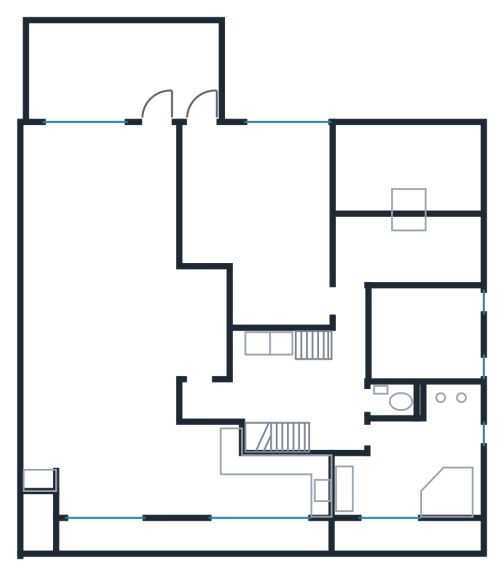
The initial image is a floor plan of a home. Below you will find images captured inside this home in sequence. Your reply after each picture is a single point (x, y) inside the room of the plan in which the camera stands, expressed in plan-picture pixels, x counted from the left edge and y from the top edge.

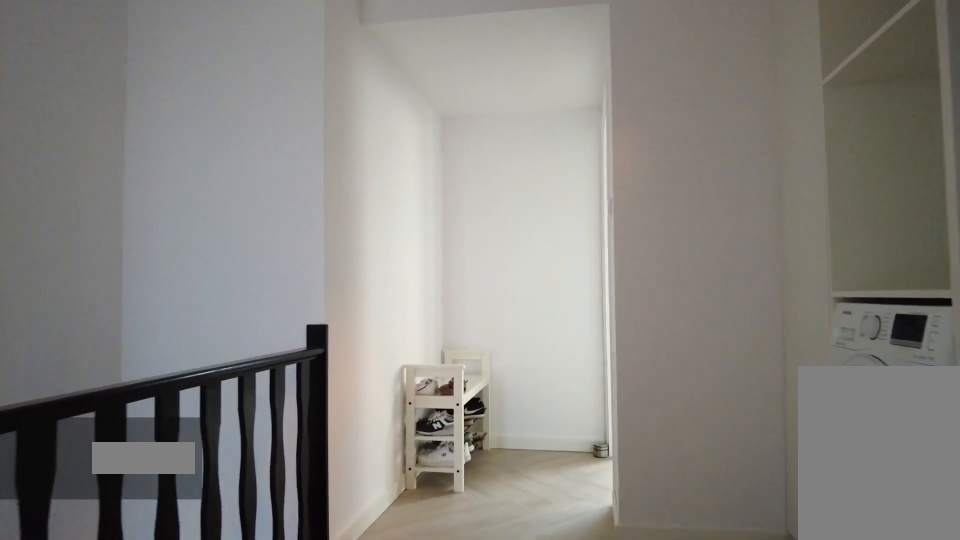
(298, 384)
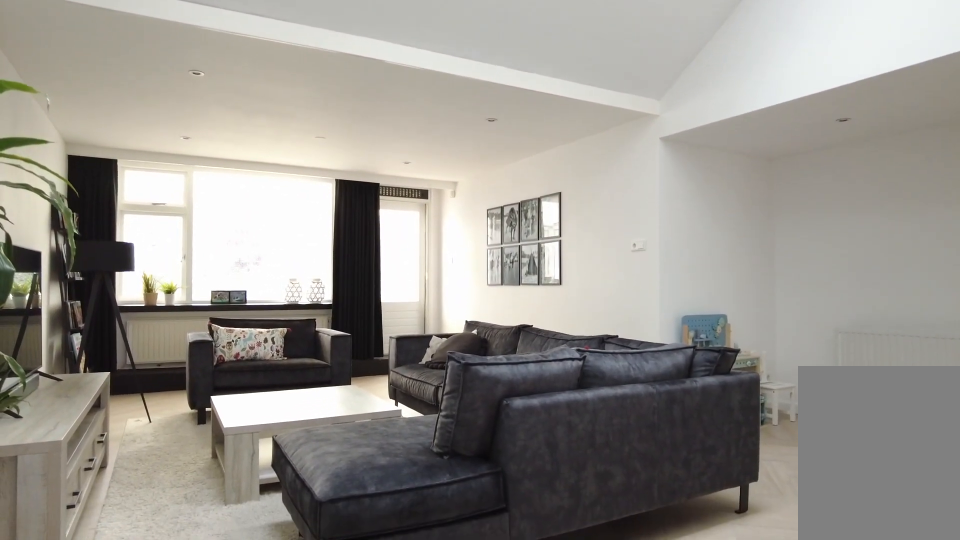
(124, 337)
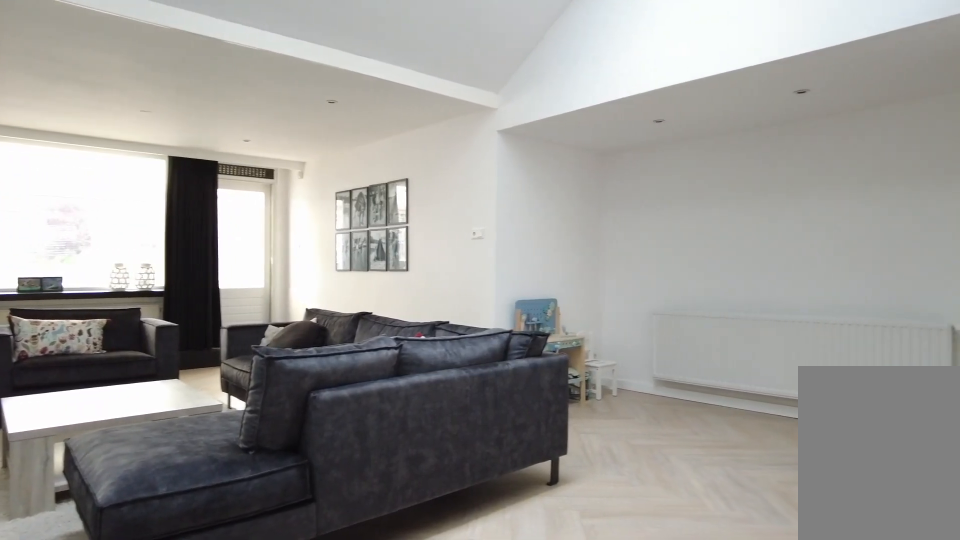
(124, 337)
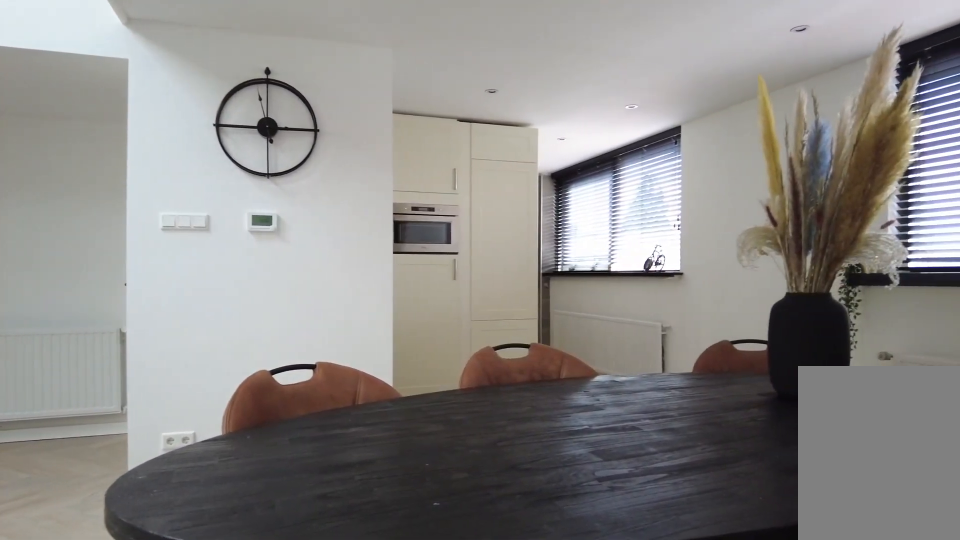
(124, 337)
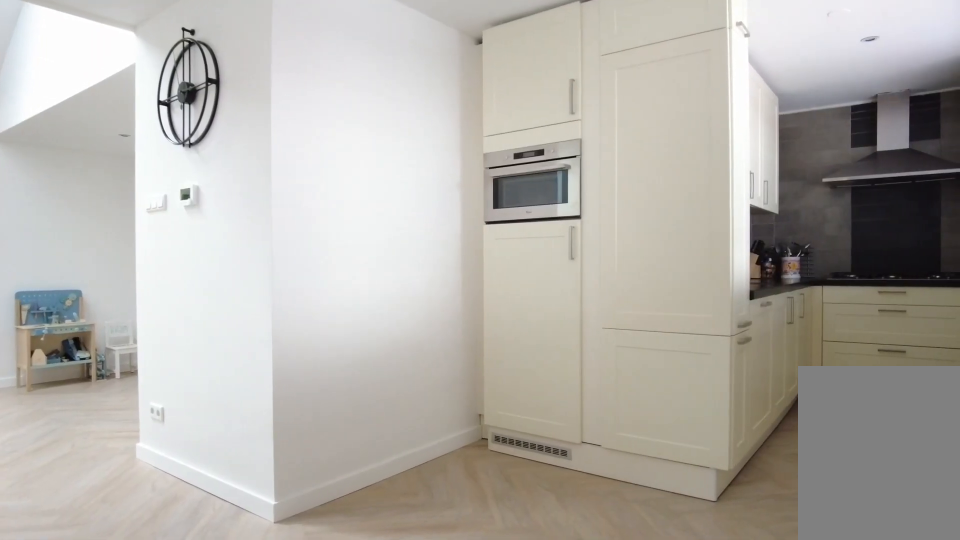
(124, 337)
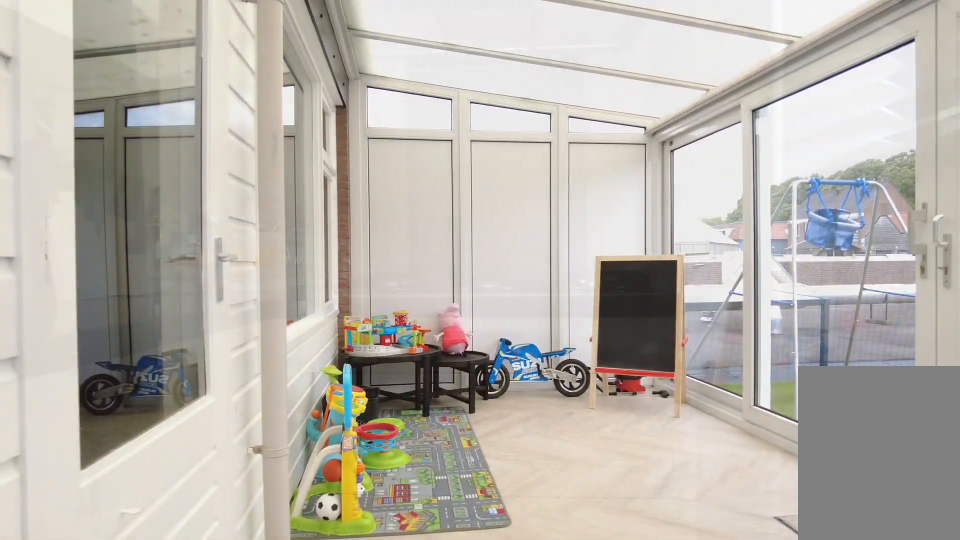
(124, 70)
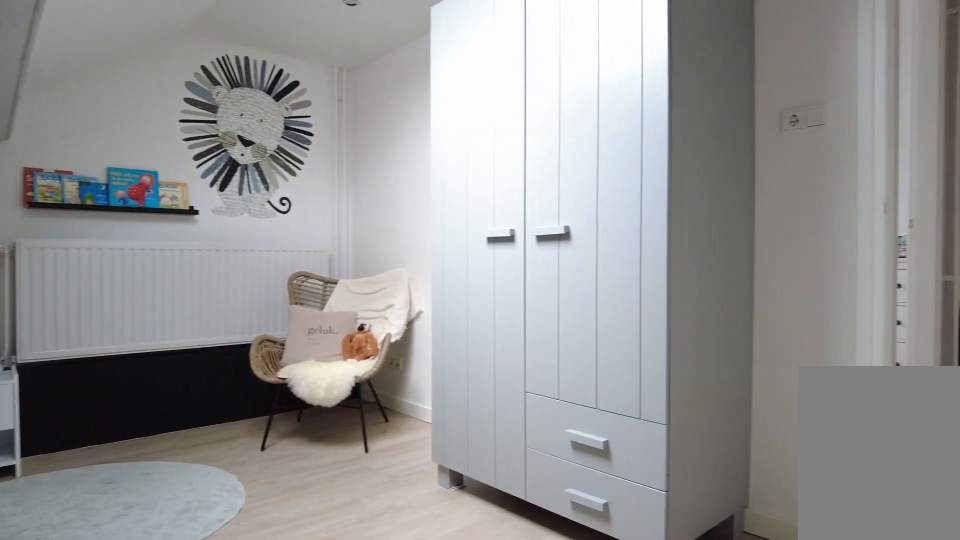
(406, 250)
